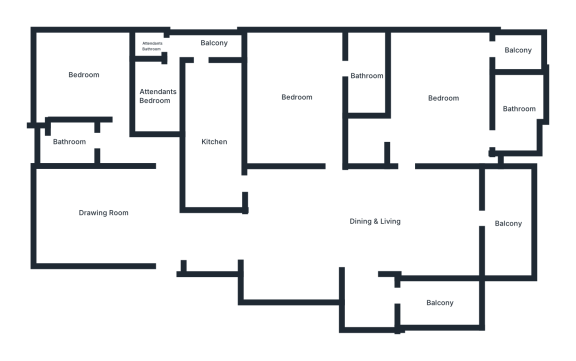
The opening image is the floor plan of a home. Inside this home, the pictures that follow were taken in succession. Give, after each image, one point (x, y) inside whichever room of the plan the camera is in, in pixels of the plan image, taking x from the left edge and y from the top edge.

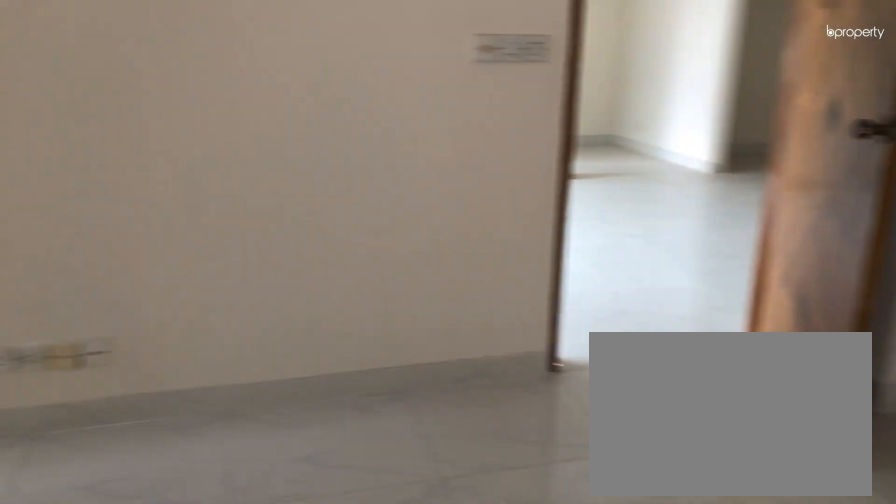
(444, 99)
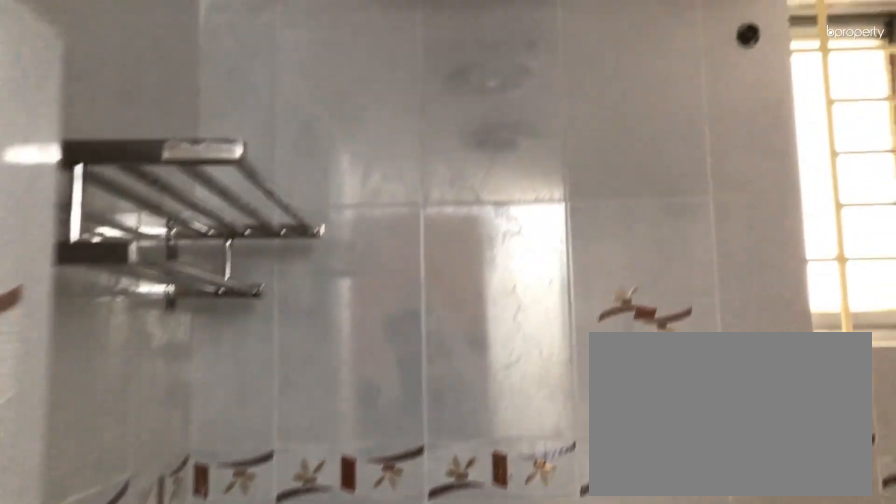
(519, 109)
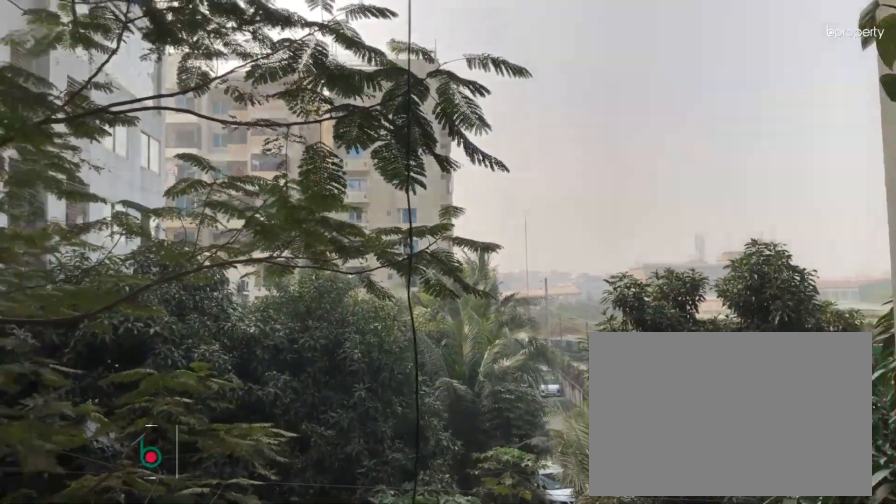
(508, 222)
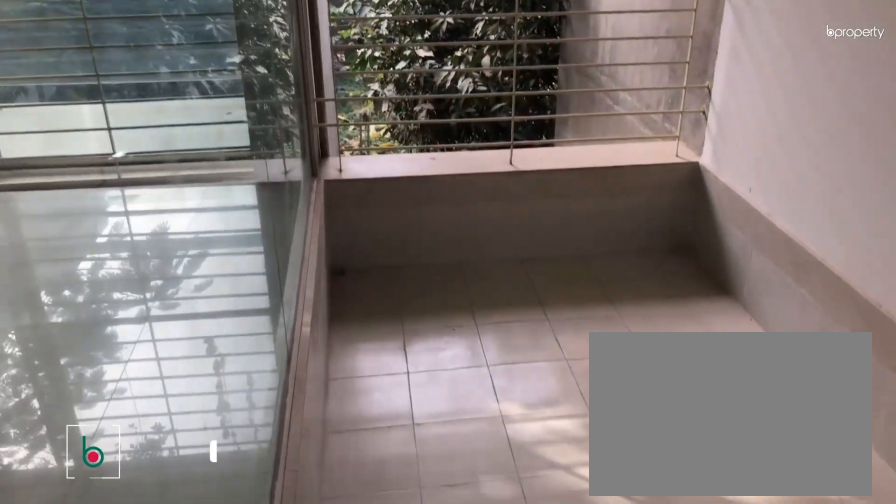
(438, 303)
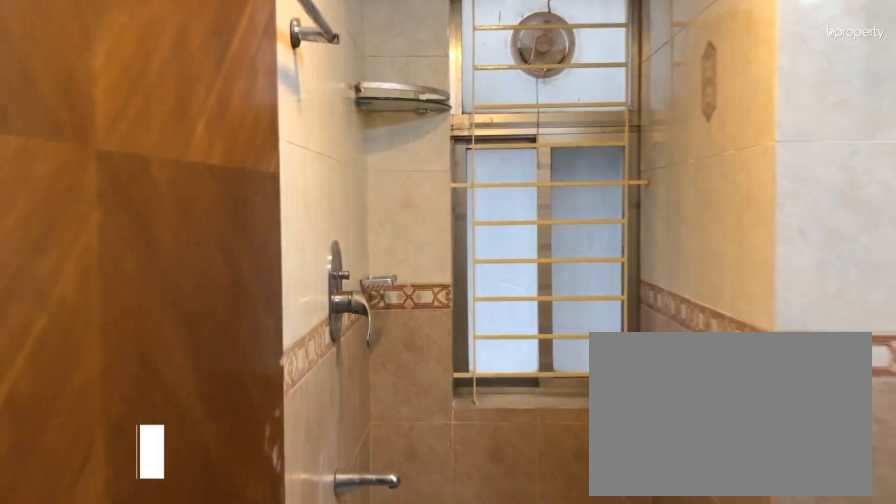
(71, 140)
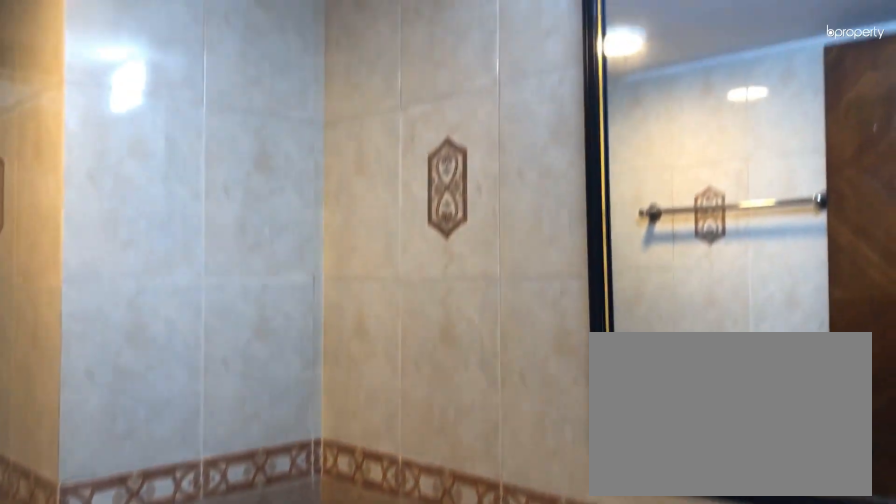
(71, 140)
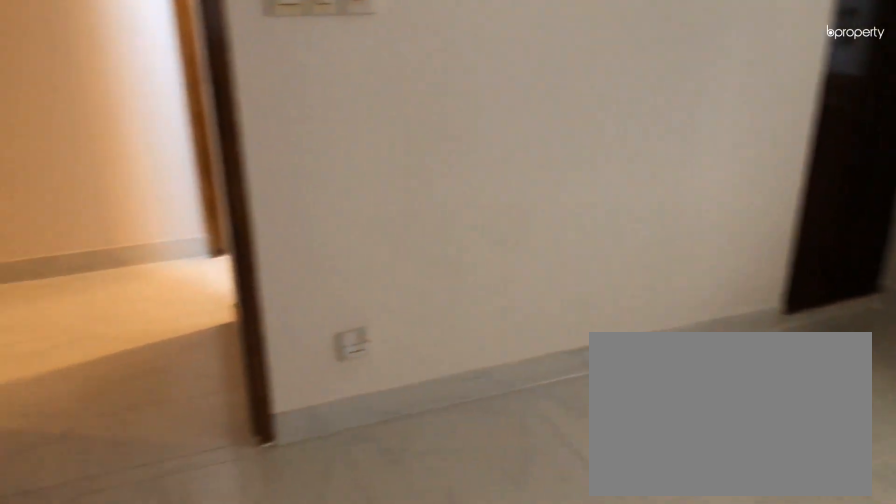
(85, 76)
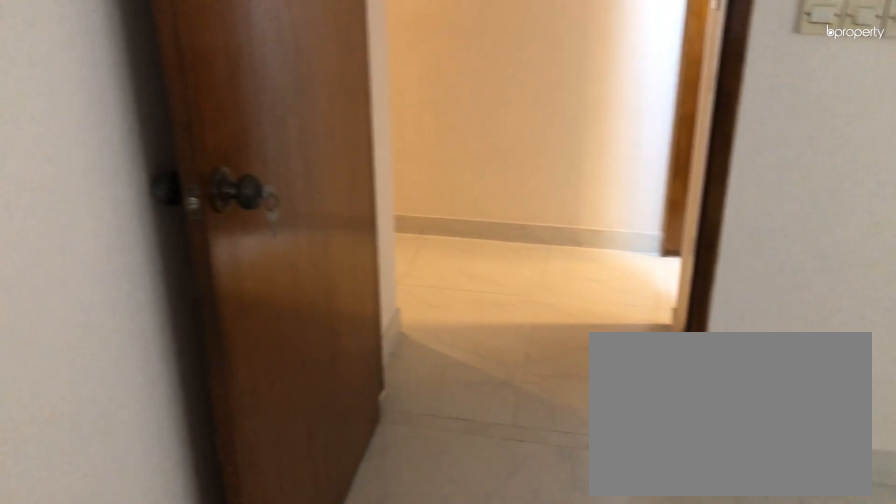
(85, 76)
